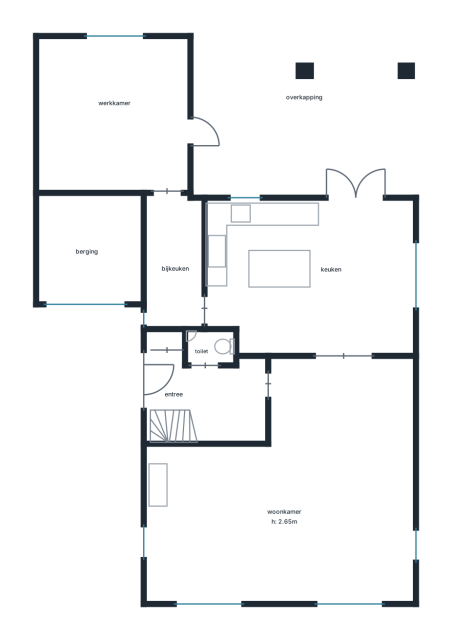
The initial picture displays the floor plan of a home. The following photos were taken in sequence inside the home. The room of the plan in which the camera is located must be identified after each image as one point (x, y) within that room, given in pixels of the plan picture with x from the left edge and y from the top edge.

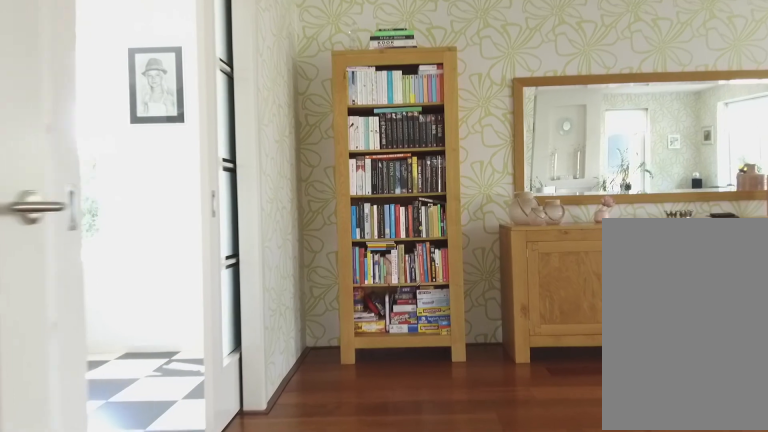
(297, 496)
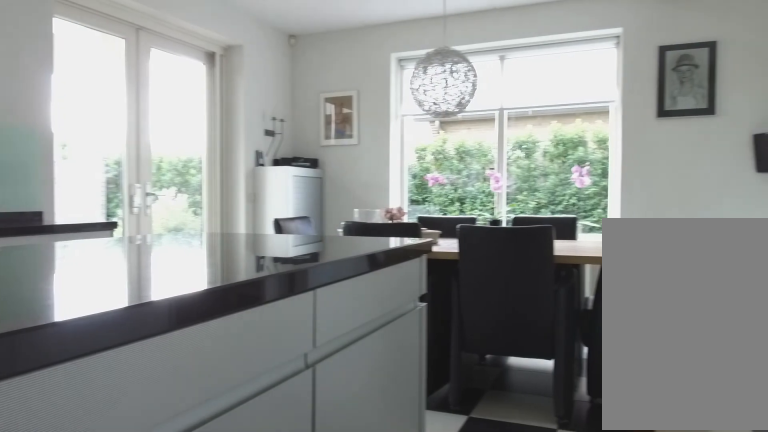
(329, 281)
